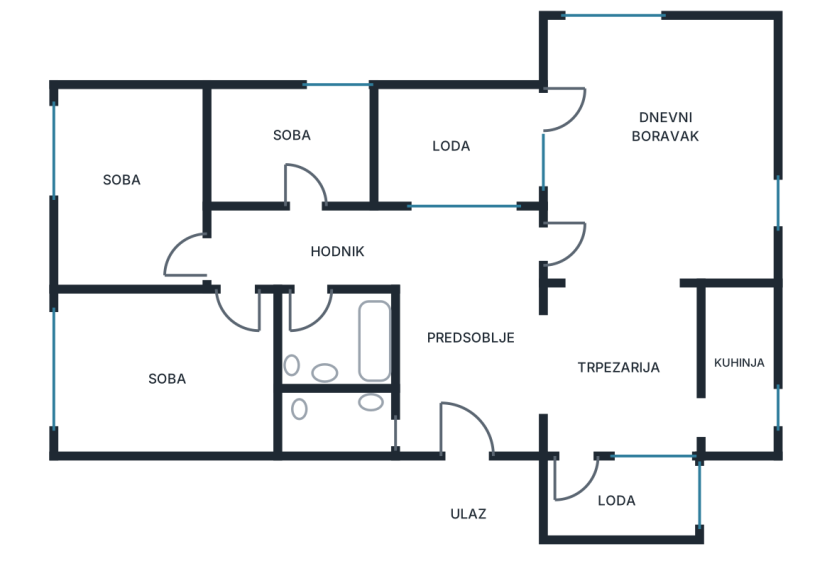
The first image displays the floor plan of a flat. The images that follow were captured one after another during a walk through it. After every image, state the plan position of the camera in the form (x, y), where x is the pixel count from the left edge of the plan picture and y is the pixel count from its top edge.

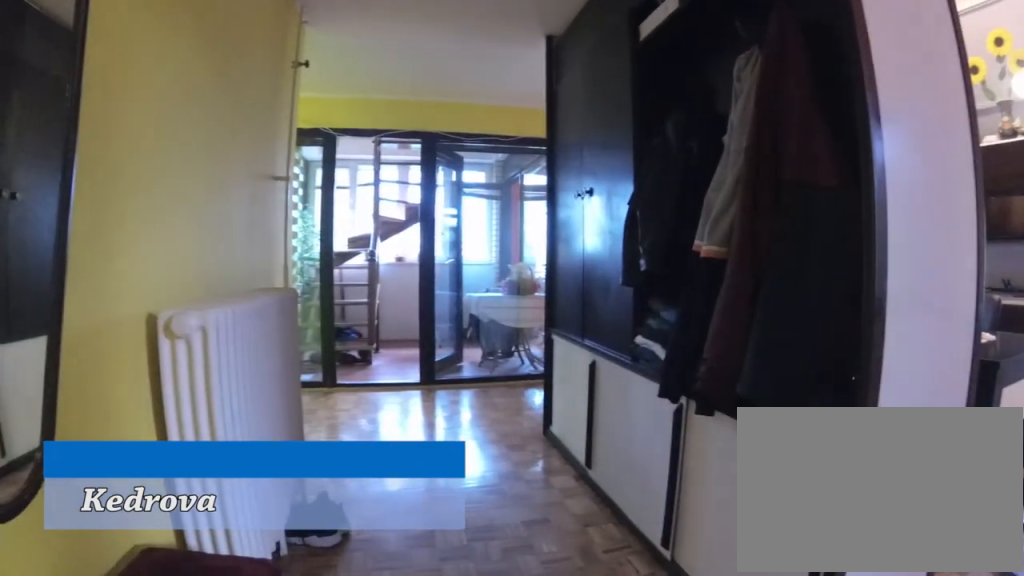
(460, 447)
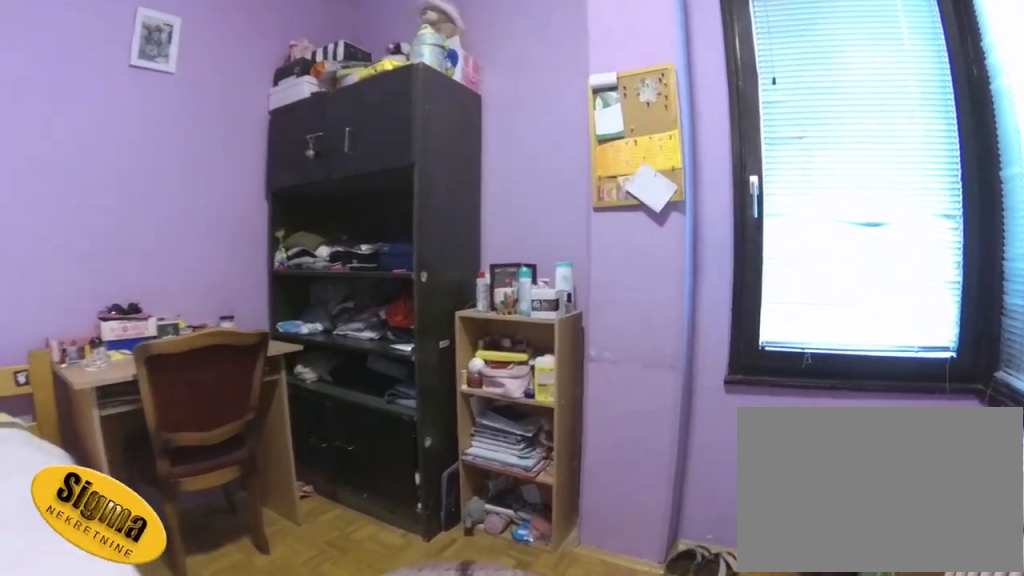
(310, 184)
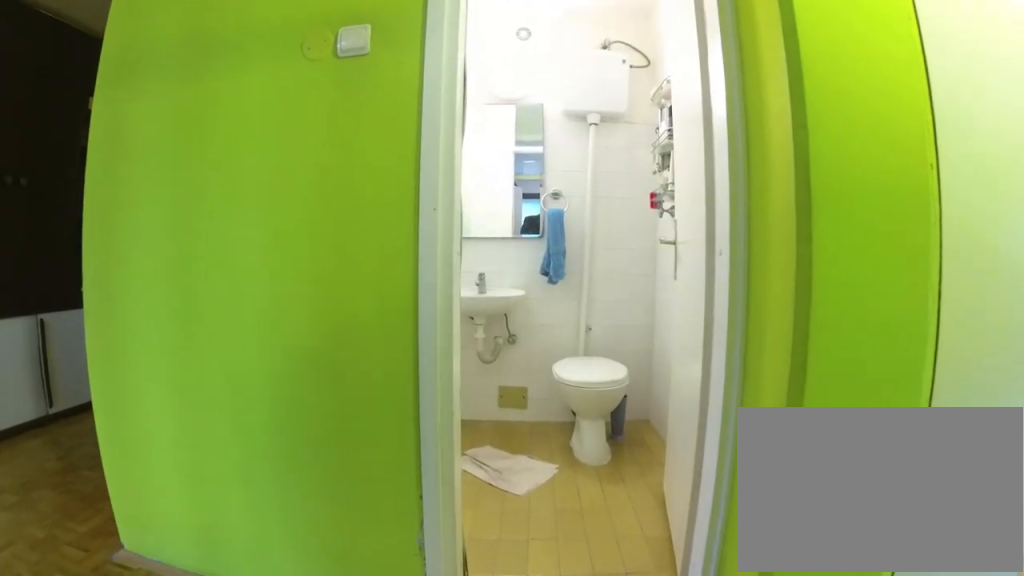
(322, 206)
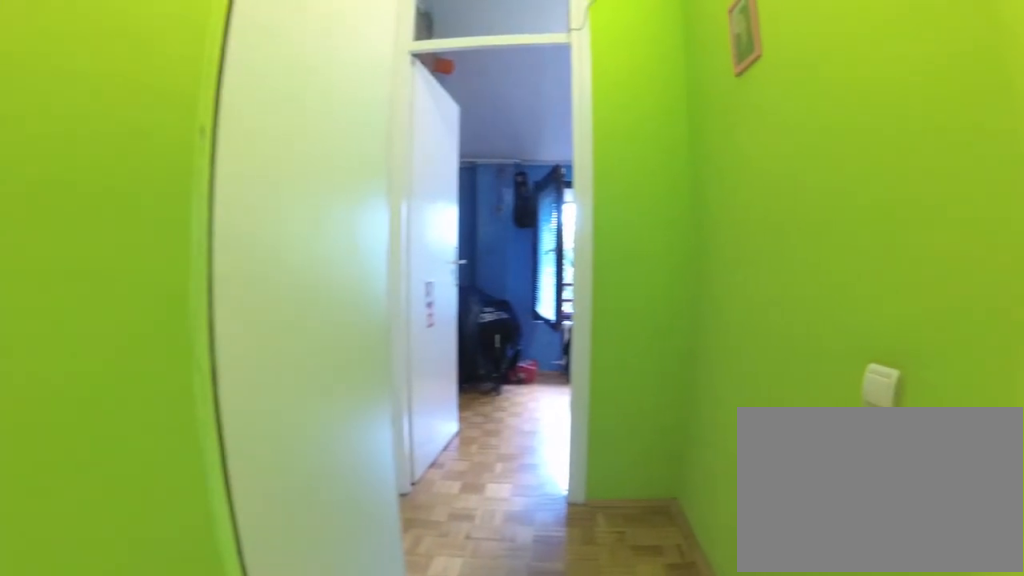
(342, 251)
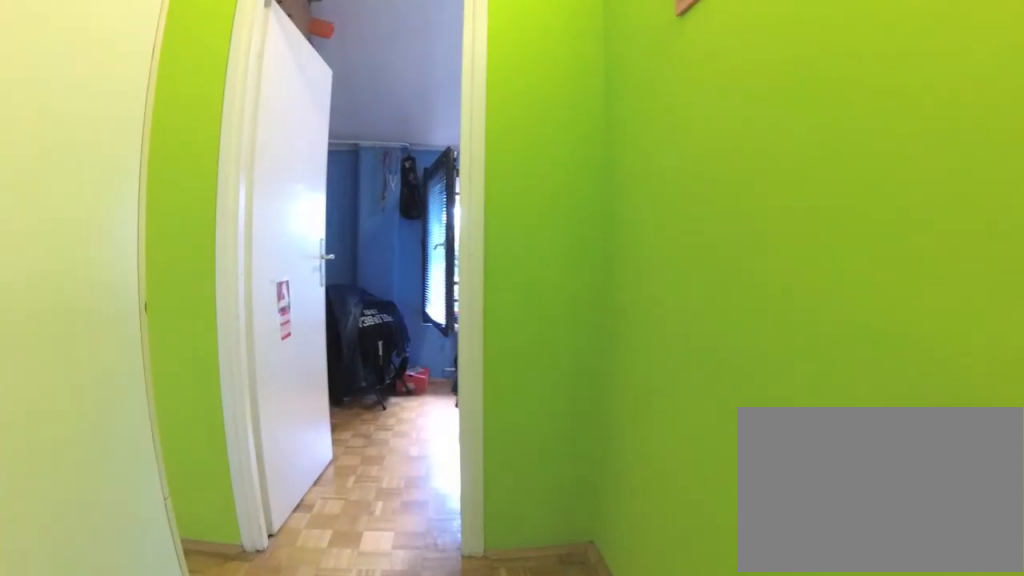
(310, 244)
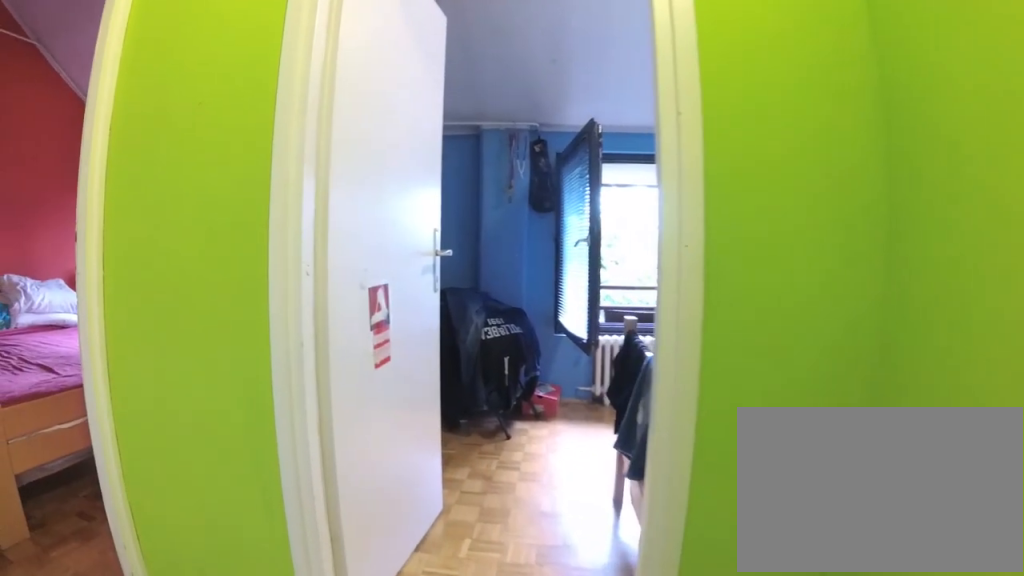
(285, 243)
